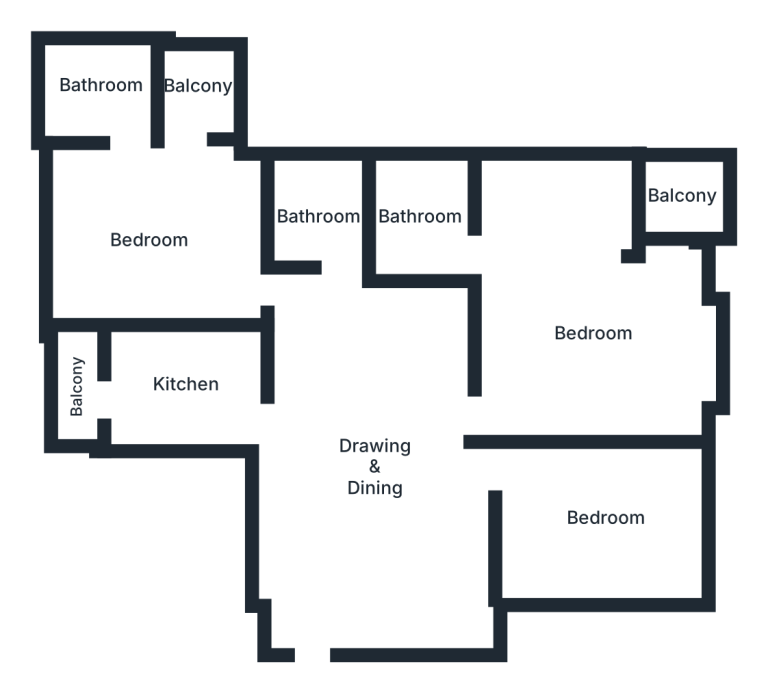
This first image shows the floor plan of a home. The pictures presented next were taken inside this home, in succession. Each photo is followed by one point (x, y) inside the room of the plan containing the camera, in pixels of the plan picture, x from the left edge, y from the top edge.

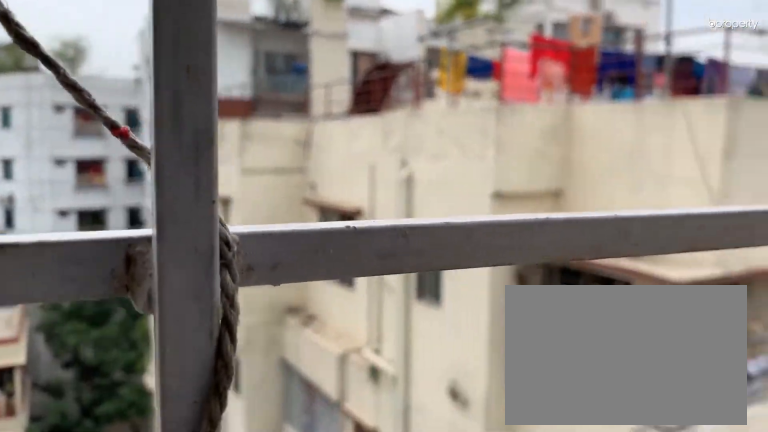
(680, 201)
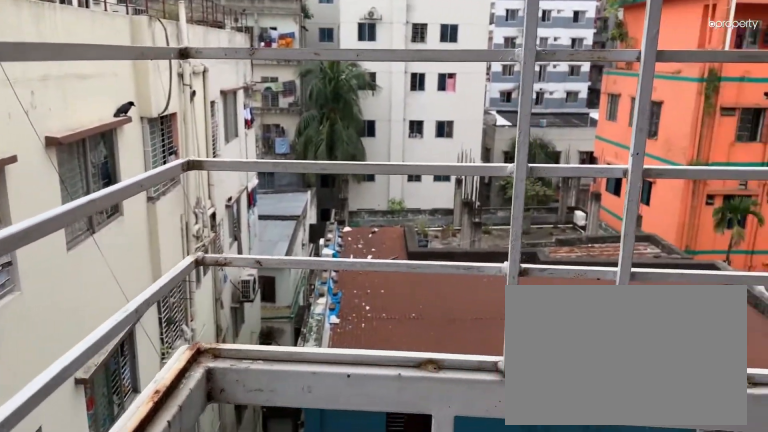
(680, 201)
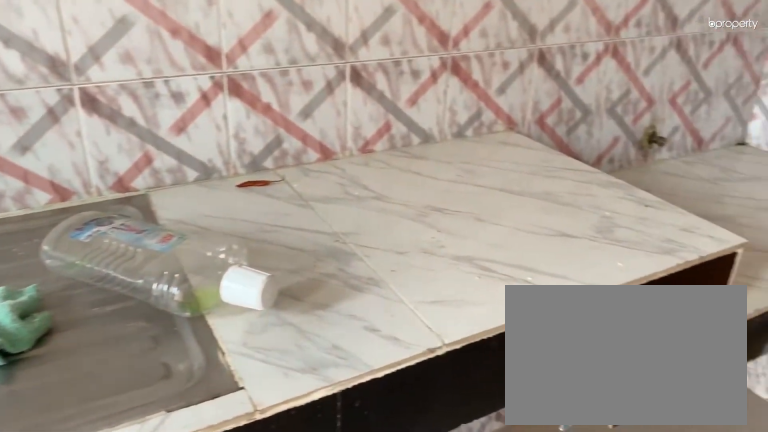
(183, 388)
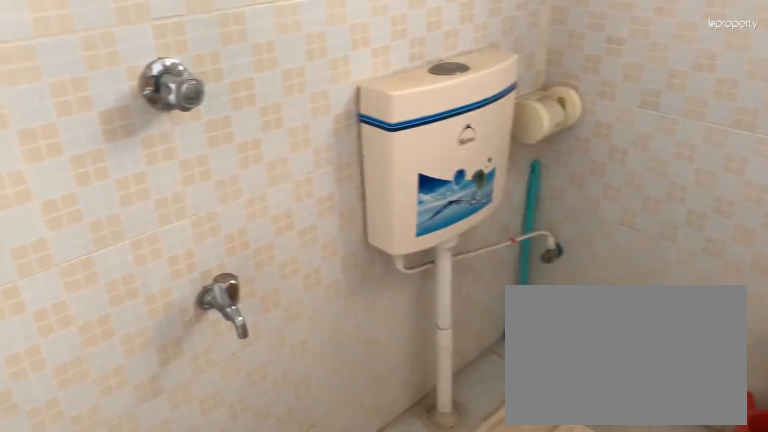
(333, 230)
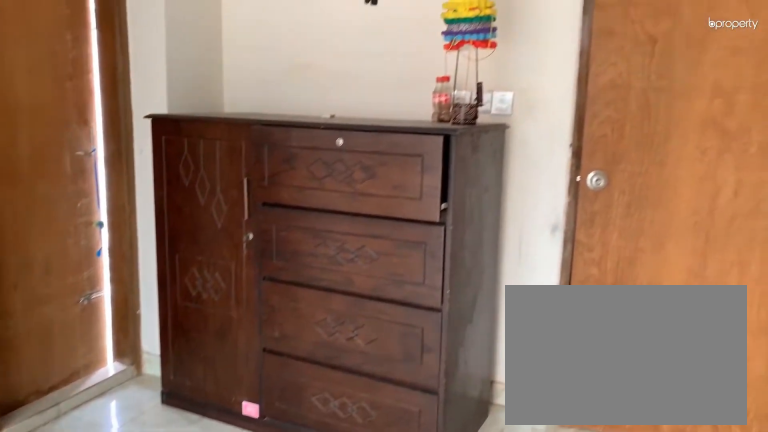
(152, 247)
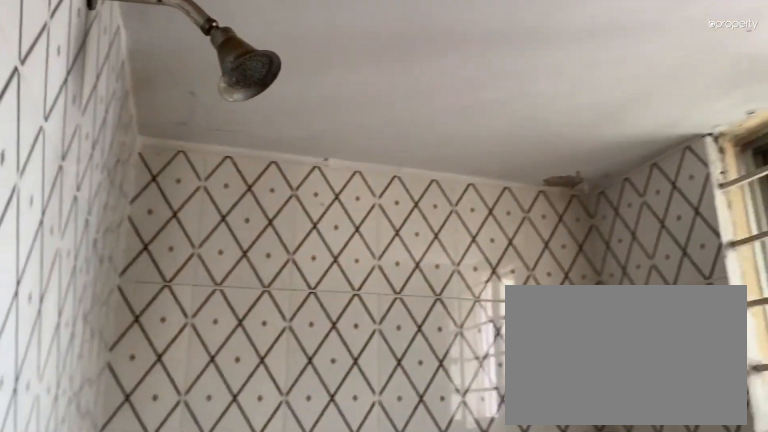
(101, 80)
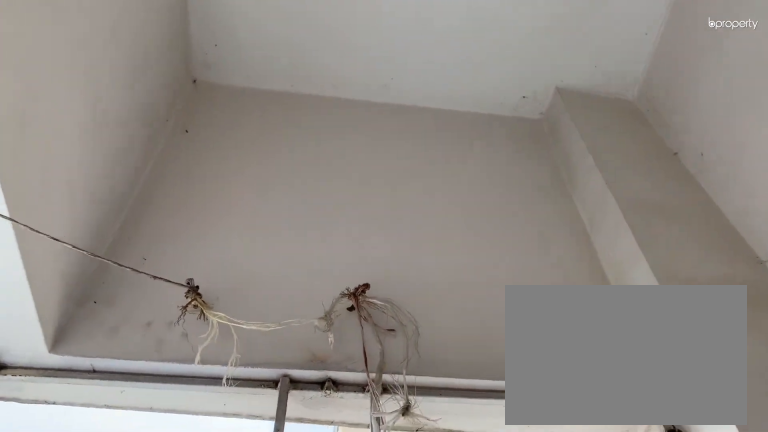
(189, 97)
